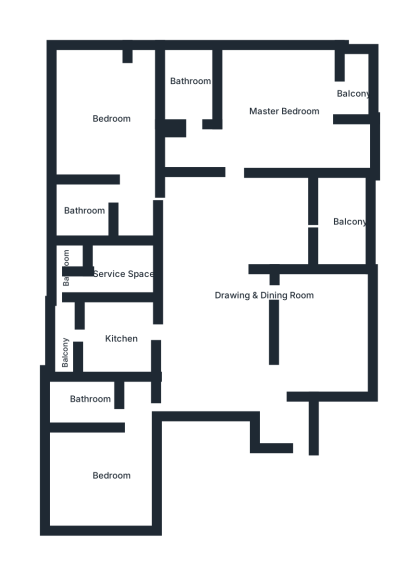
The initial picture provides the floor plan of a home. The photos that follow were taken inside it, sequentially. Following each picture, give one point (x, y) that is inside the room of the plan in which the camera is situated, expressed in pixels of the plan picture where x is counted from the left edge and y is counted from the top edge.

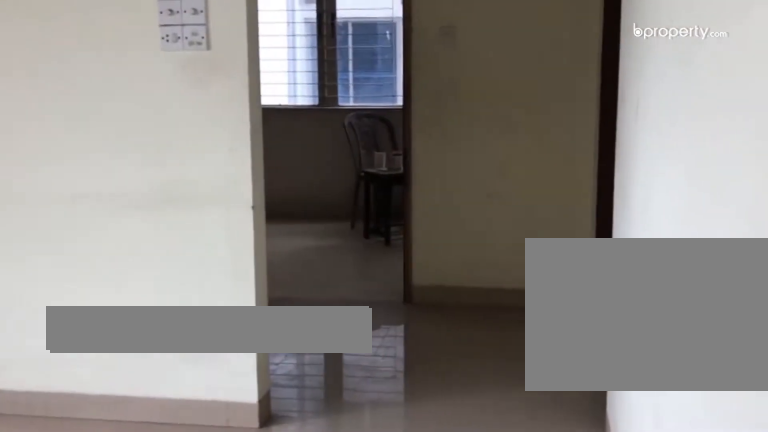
(305, 343)
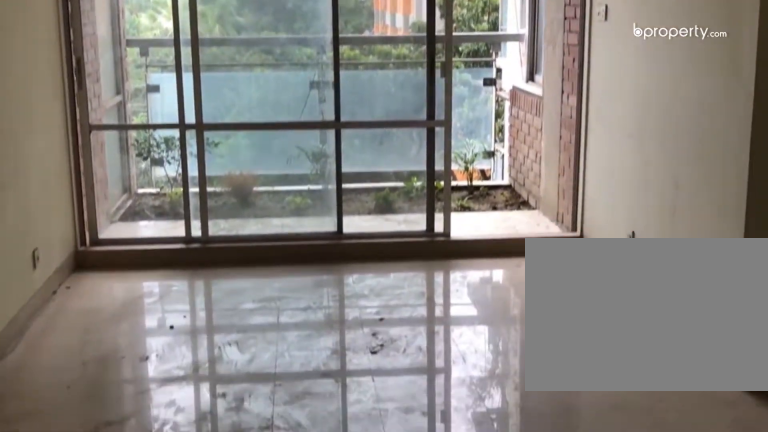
(236, 223)
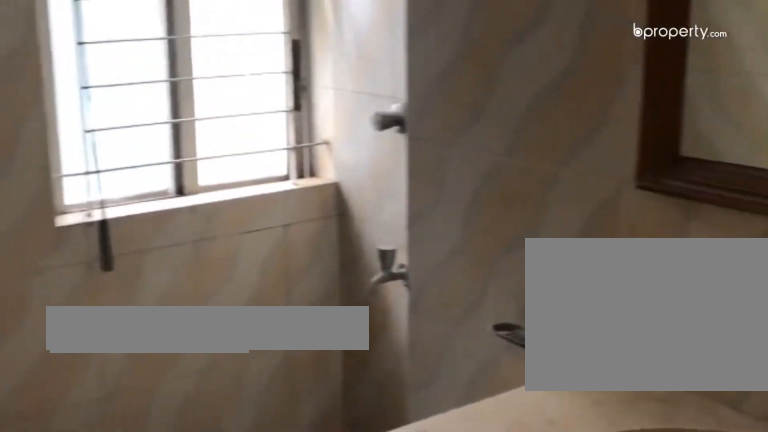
(109, 401)
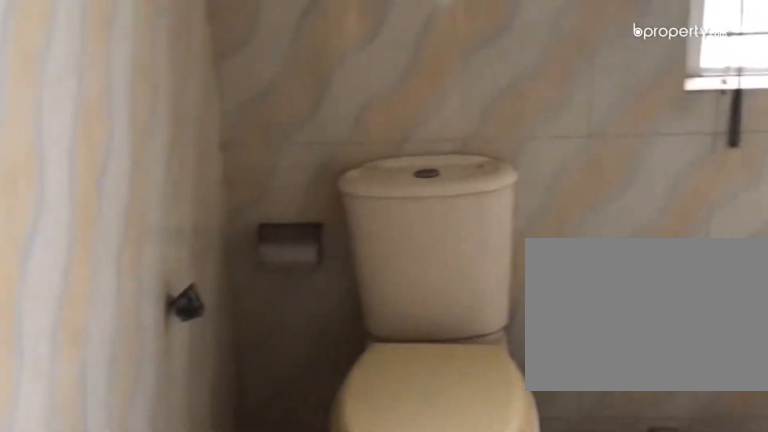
(109, 401)
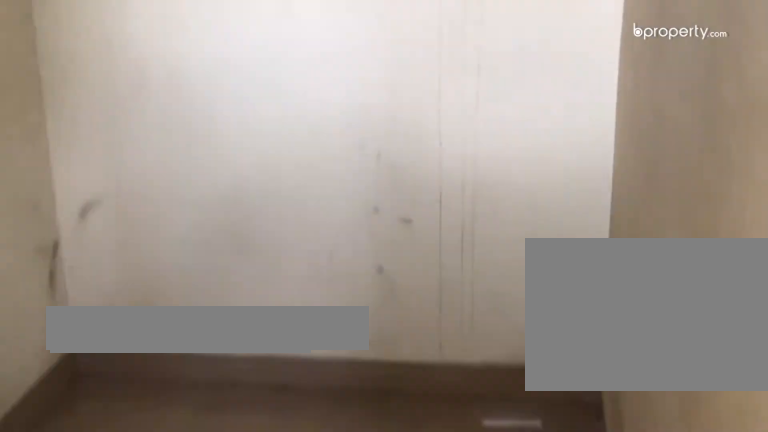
(126, 272)
